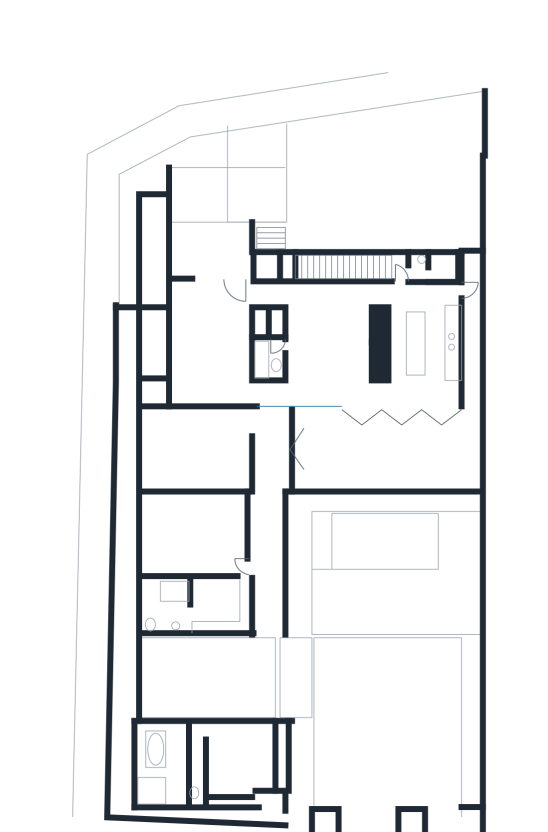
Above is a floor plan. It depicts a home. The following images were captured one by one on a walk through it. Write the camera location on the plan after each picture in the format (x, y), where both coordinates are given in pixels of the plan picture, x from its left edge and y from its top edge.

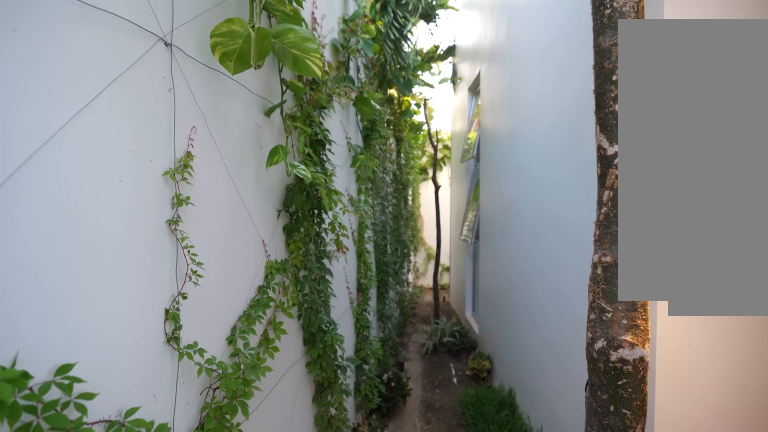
(292, 820)
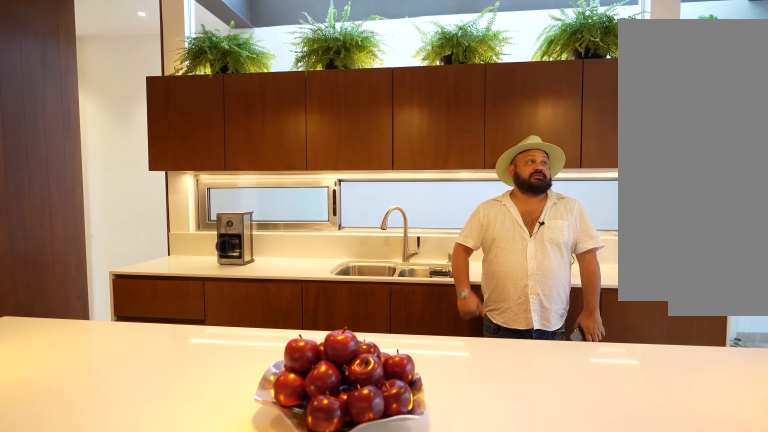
(396, 338)
